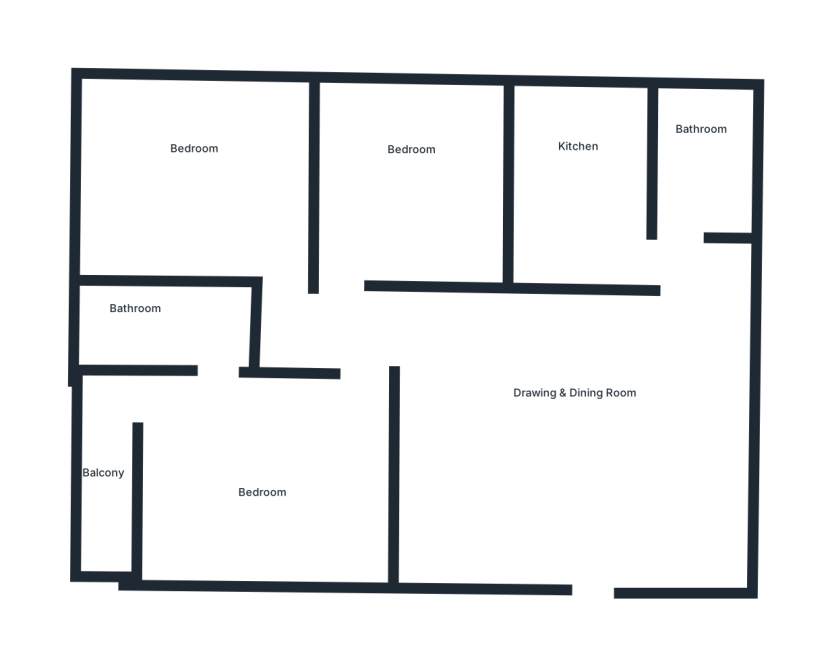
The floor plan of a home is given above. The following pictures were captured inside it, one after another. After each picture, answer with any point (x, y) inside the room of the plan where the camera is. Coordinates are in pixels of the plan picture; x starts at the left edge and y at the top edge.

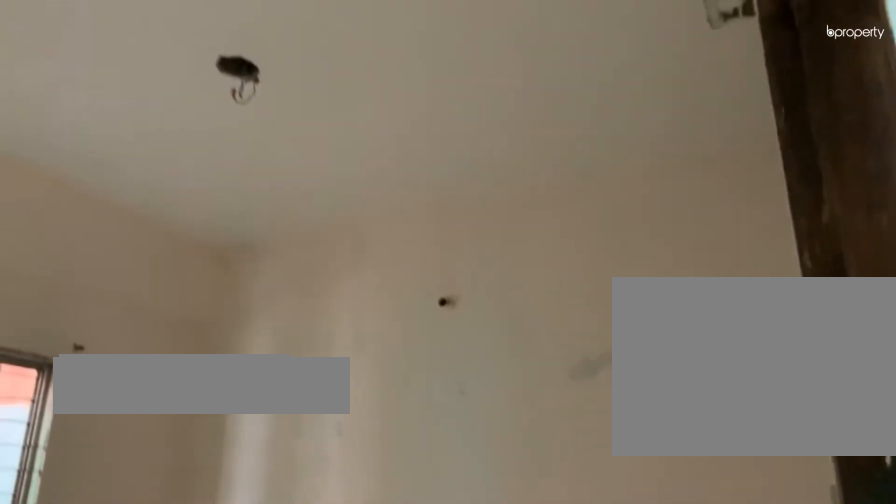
(415, 184)
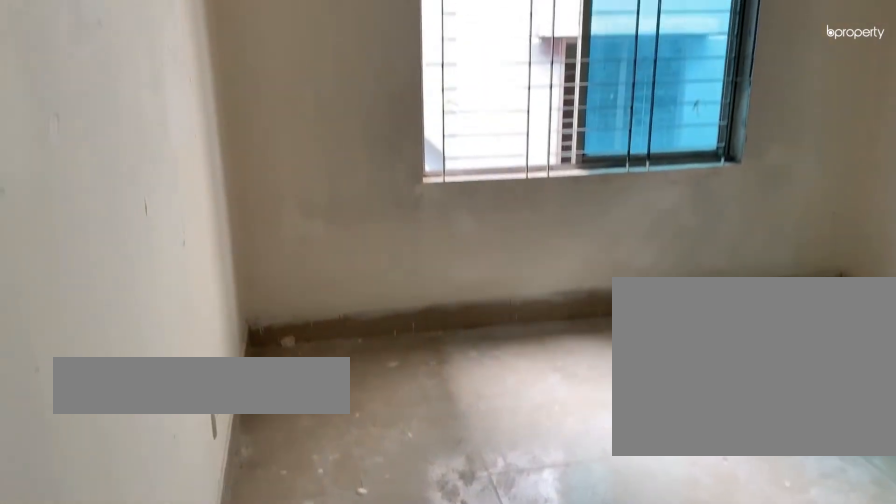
(192, 182)
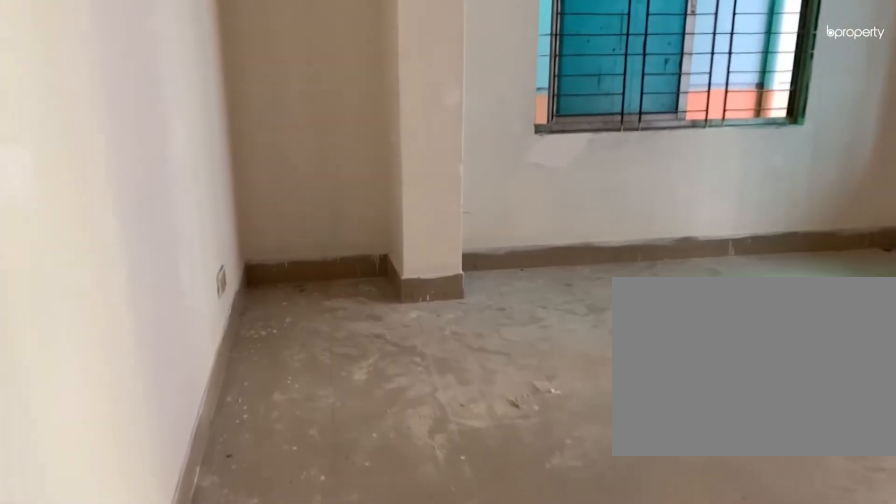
(267, 483)
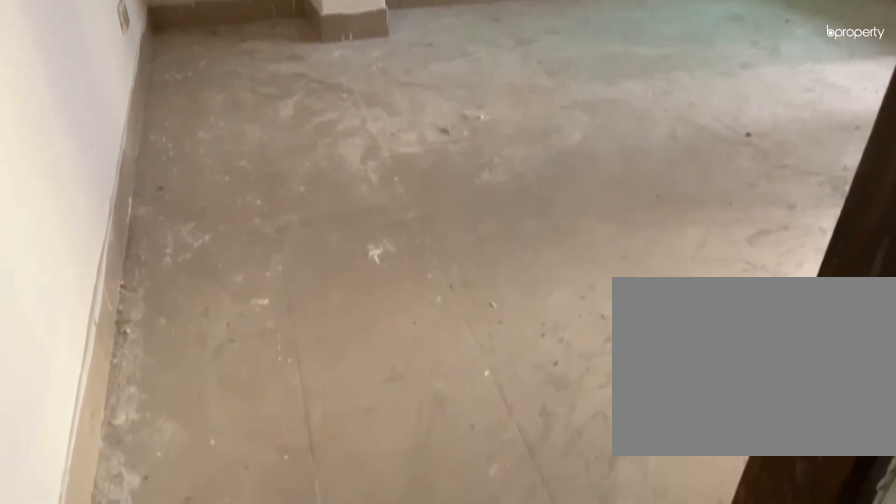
(261, 481)
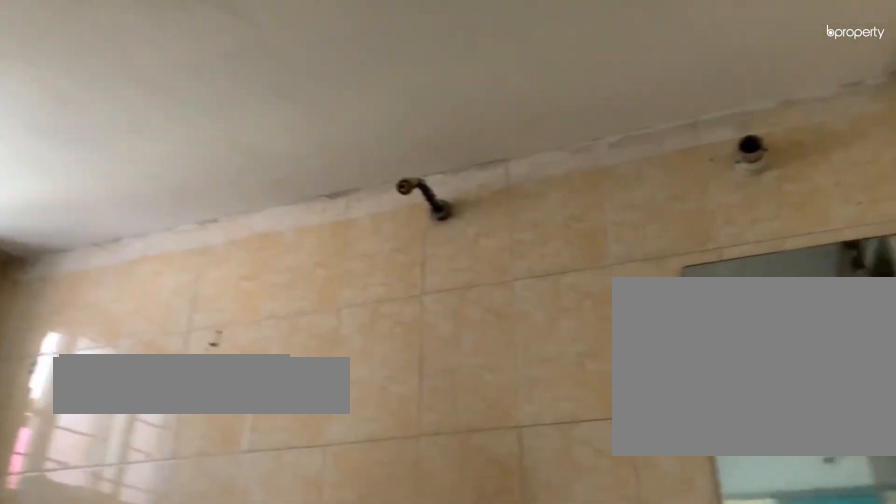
(162, 325)
